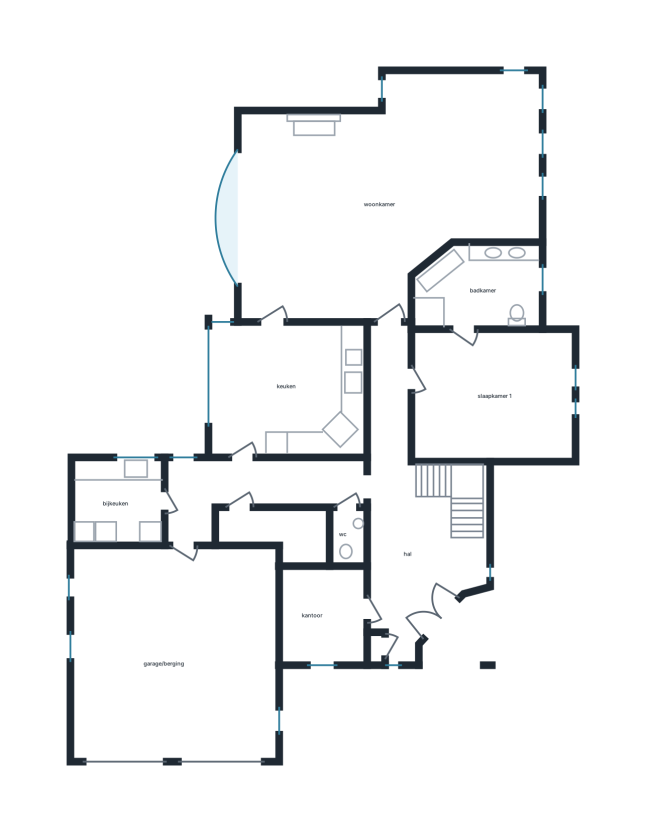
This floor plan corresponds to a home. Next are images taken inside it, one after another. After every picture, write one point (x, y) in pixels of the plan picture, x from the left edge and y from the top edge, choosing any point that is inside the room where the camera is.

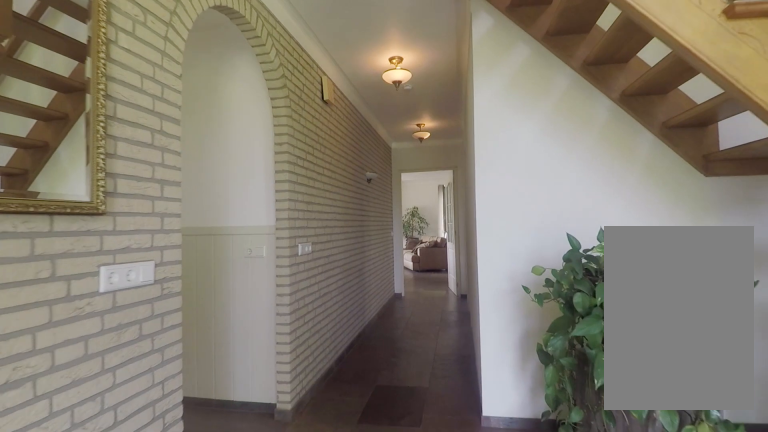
(407, 515)
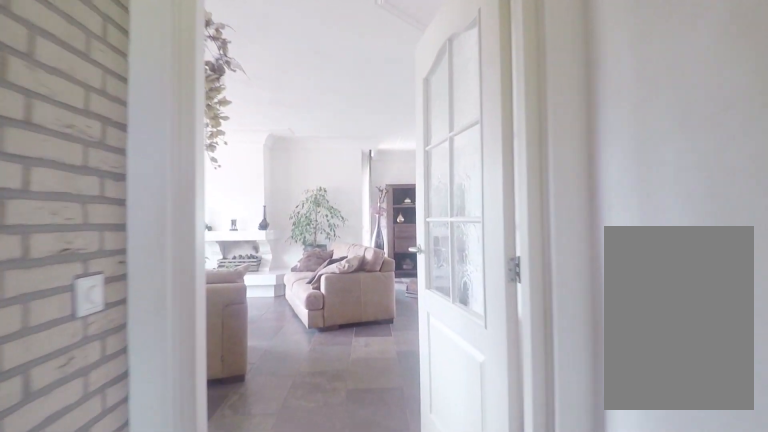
(407, 515)
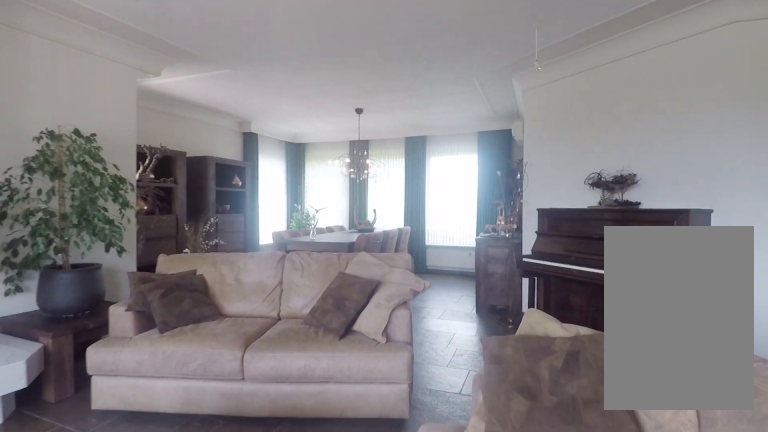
(376, 194)
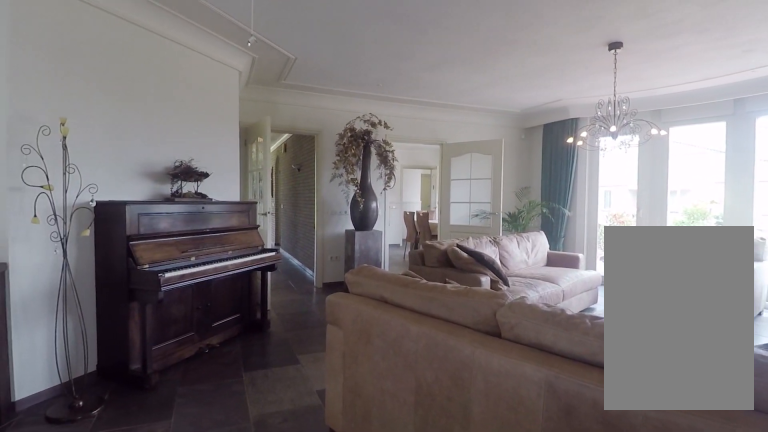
(376, 194)
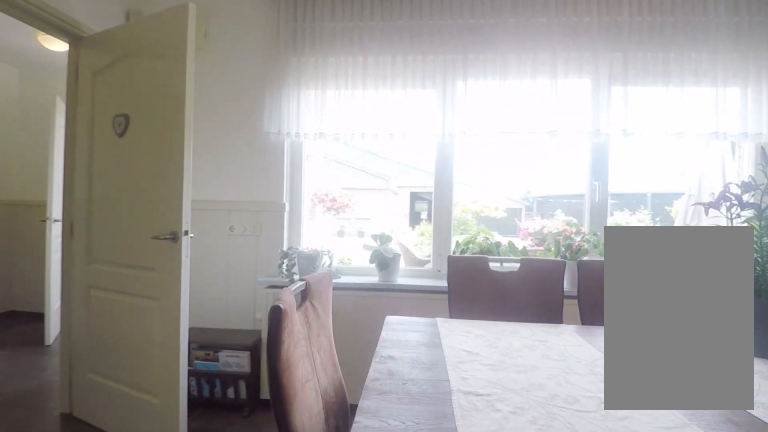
(288, 388)
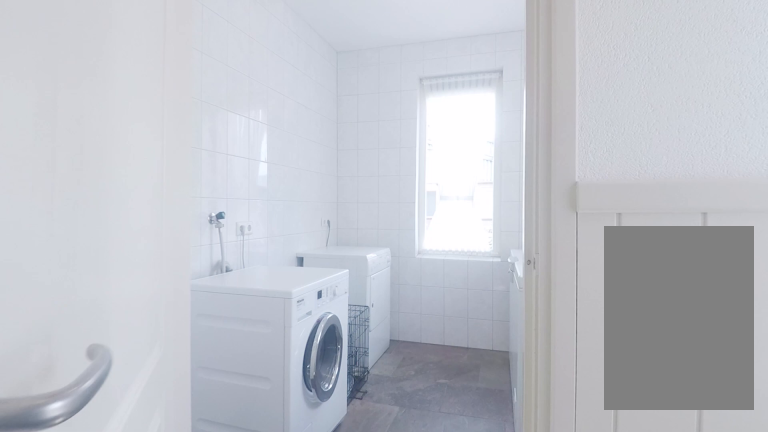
(250, 489)
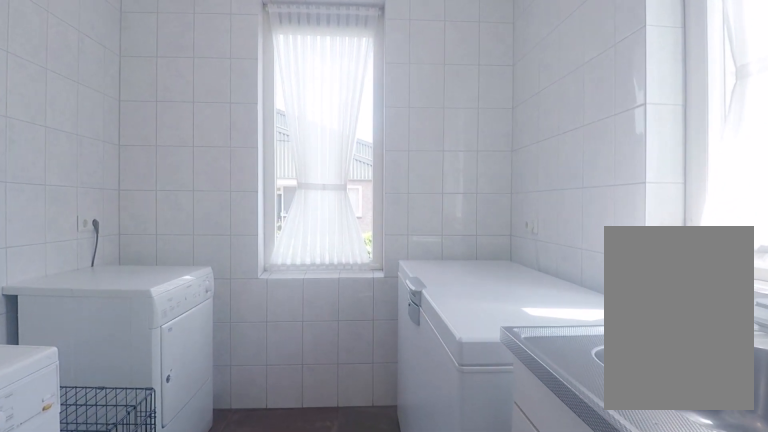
(119, 502)
